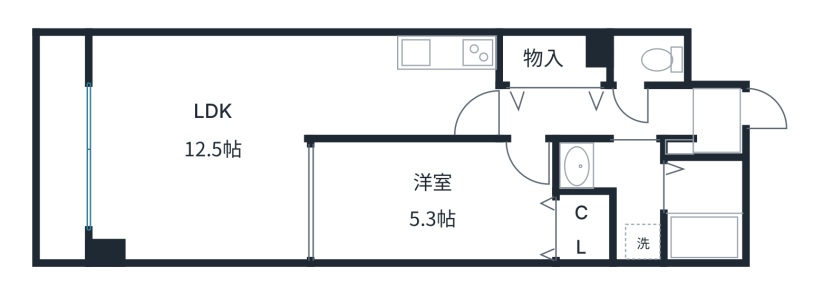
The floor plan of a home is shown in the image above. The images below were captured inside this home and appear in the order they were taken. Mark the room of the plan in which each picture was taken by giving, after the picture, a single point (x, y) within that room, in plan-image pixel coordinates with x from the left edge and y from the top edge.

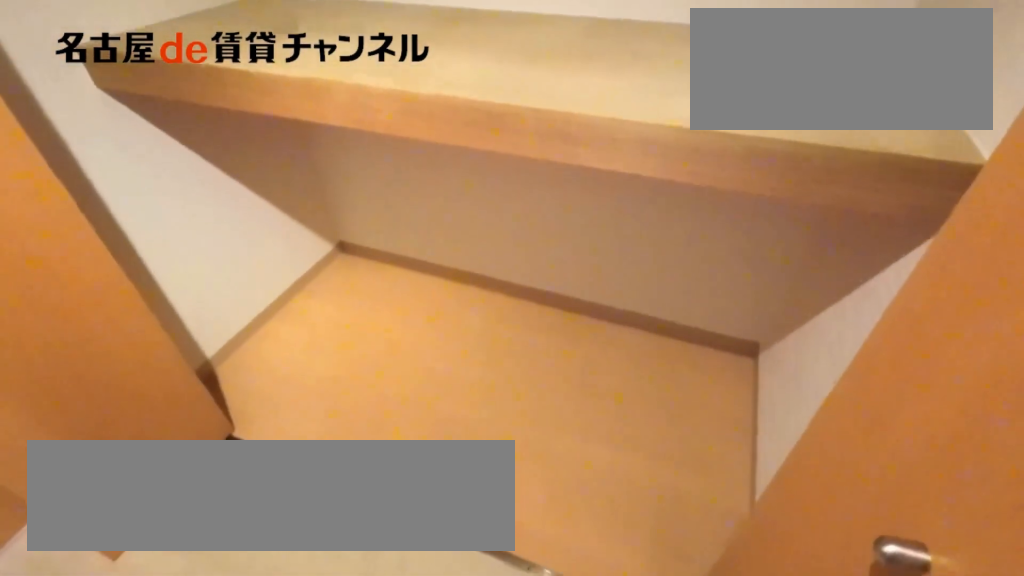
(549, 61)
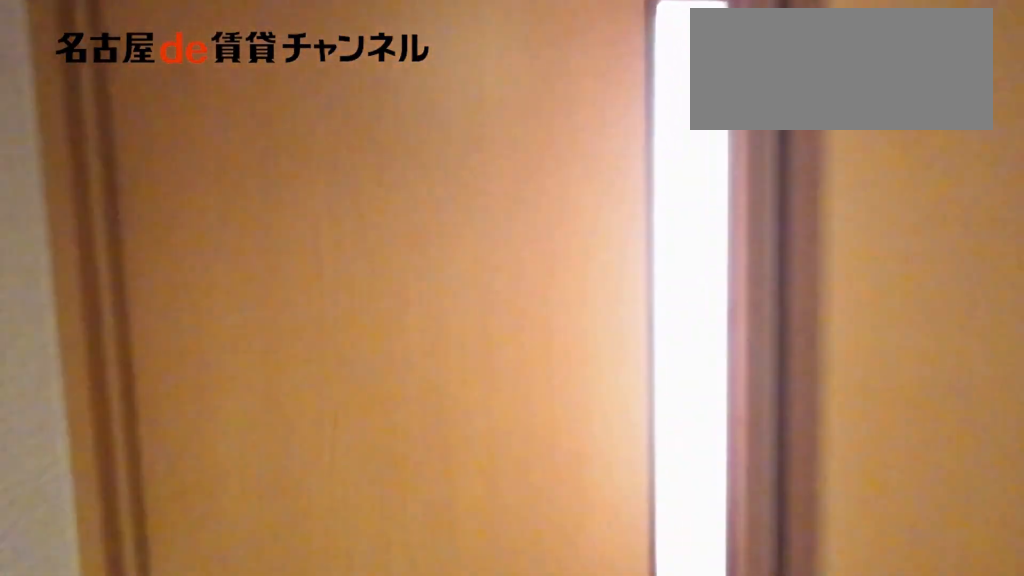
(599, 112)
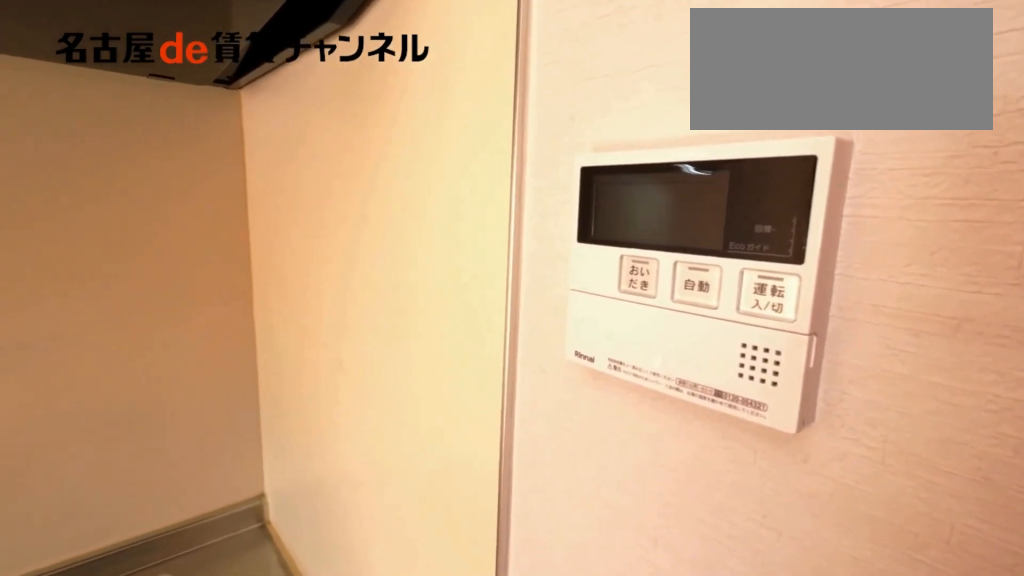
(447, 54)
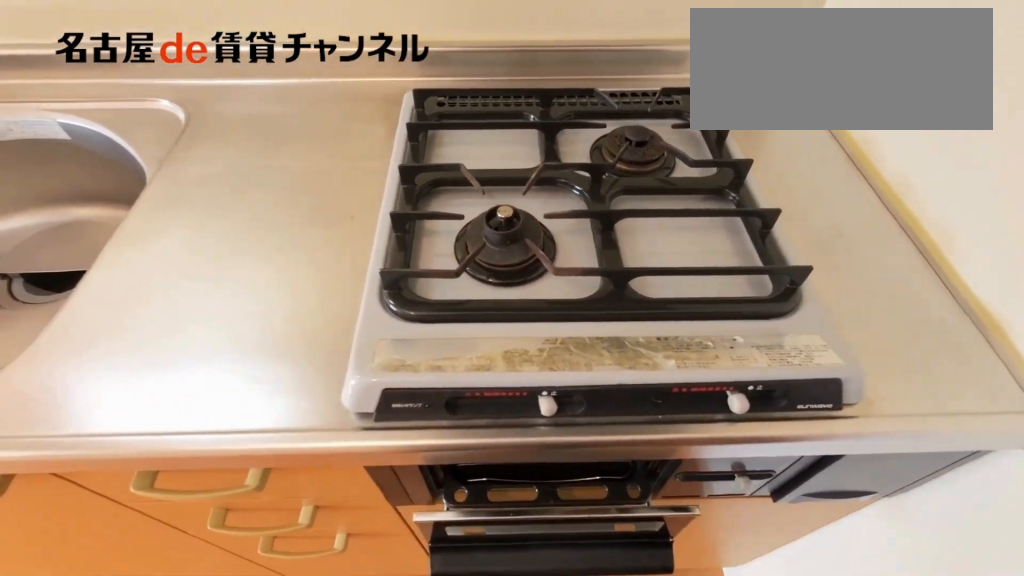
(447, 54)
